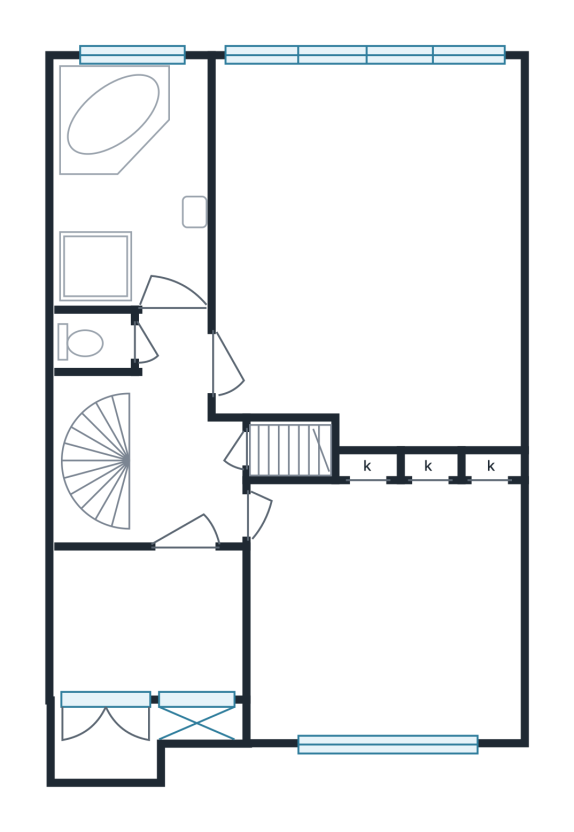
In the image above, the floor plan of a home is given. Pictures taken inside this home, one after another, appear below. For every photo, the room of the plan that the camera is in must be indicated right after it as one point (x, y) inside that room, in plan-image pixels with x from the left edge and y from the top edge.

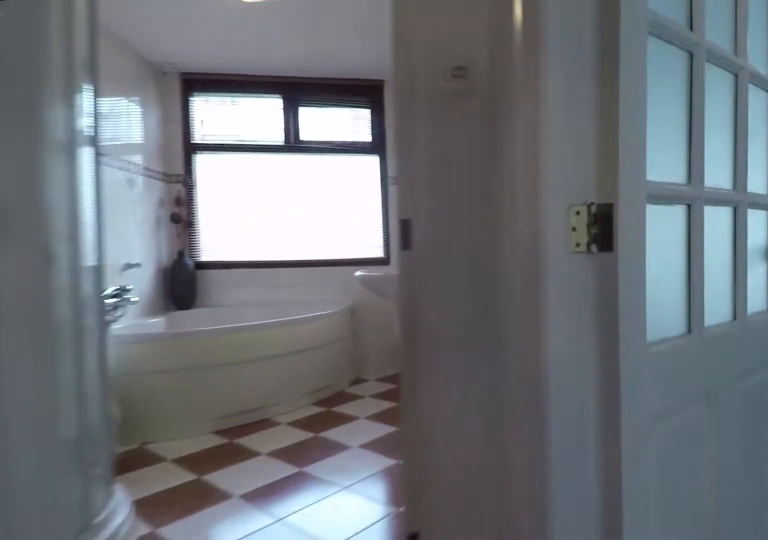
(166, 445)
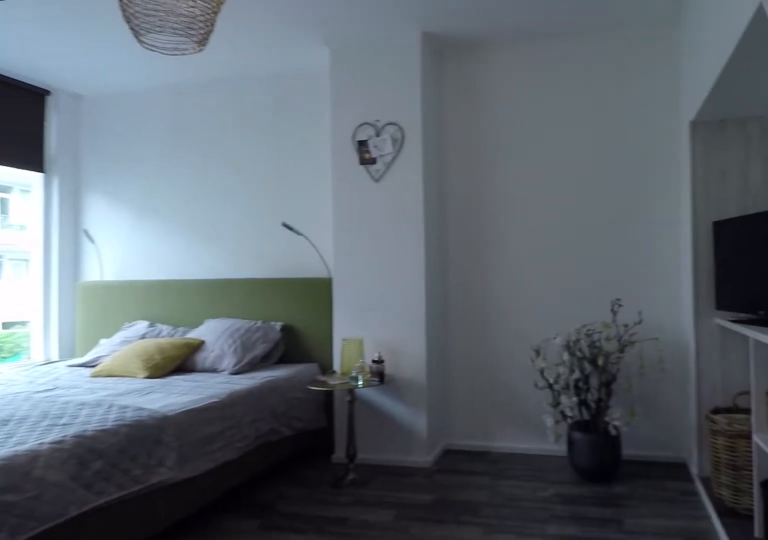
(367, 249)
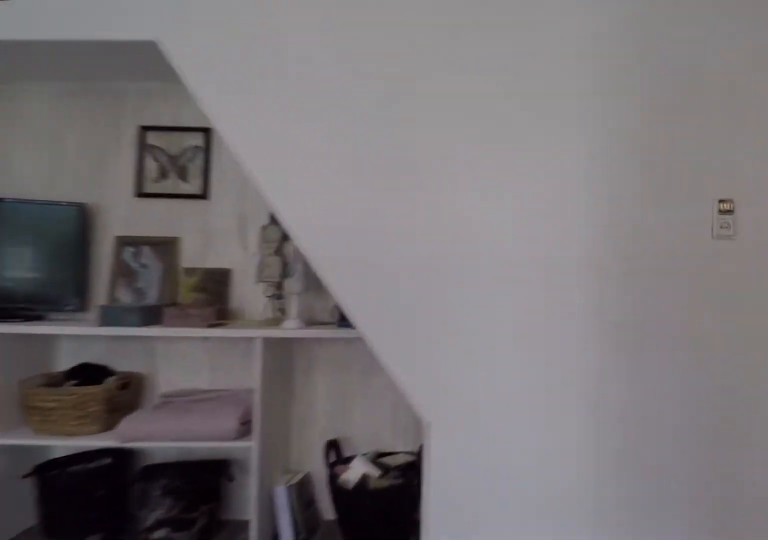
(367, 249)
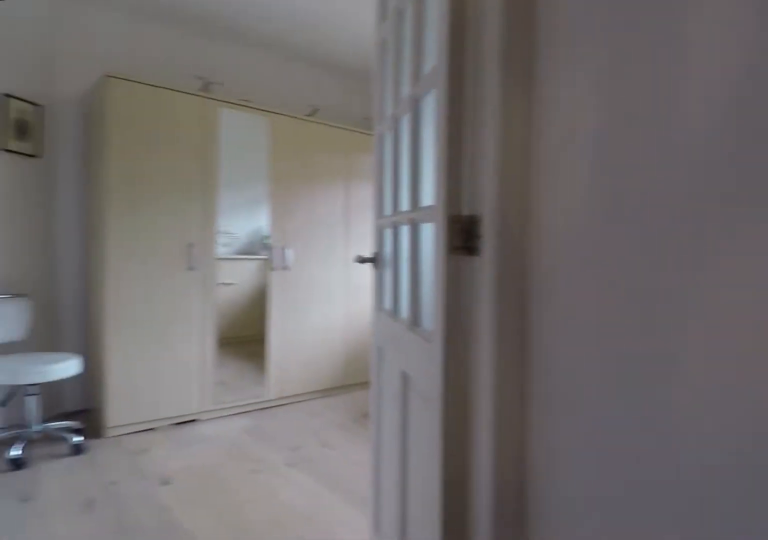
(166, 445)
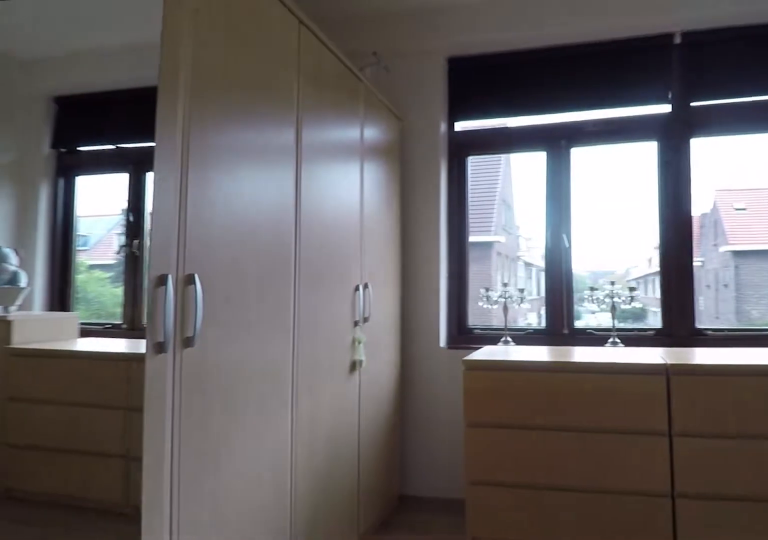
(370, 558)
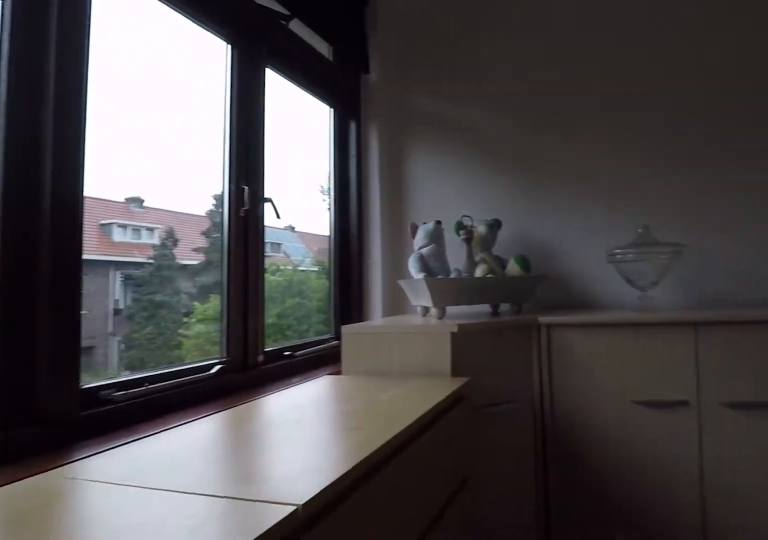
(370, 558)
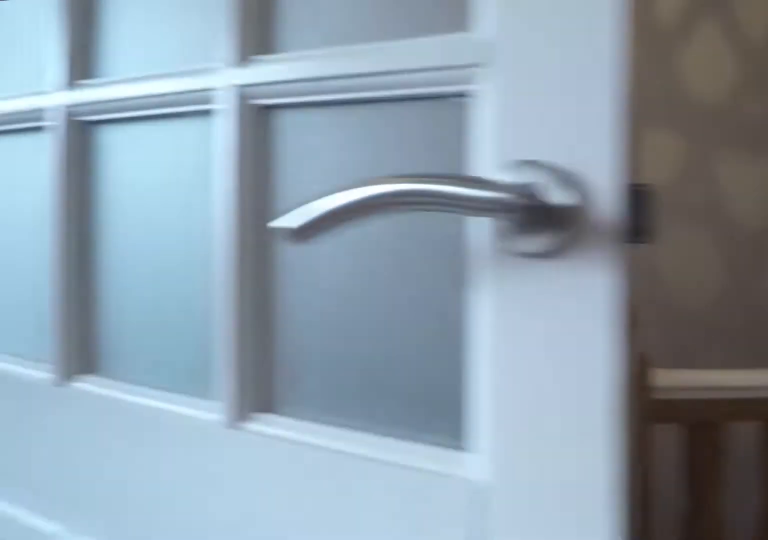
(166, 445)
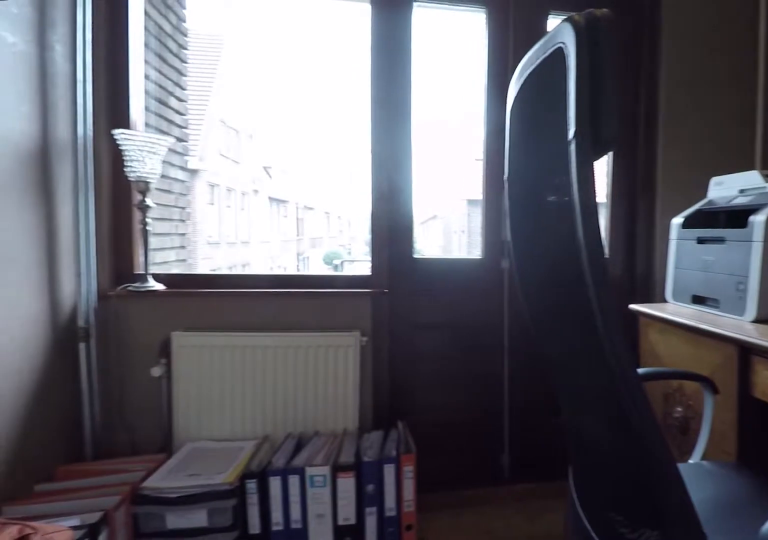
(150, 622)
